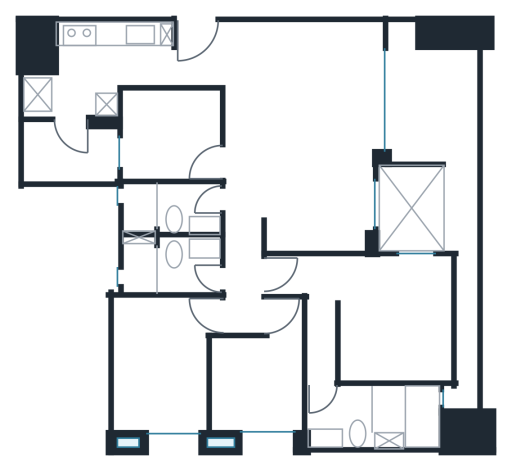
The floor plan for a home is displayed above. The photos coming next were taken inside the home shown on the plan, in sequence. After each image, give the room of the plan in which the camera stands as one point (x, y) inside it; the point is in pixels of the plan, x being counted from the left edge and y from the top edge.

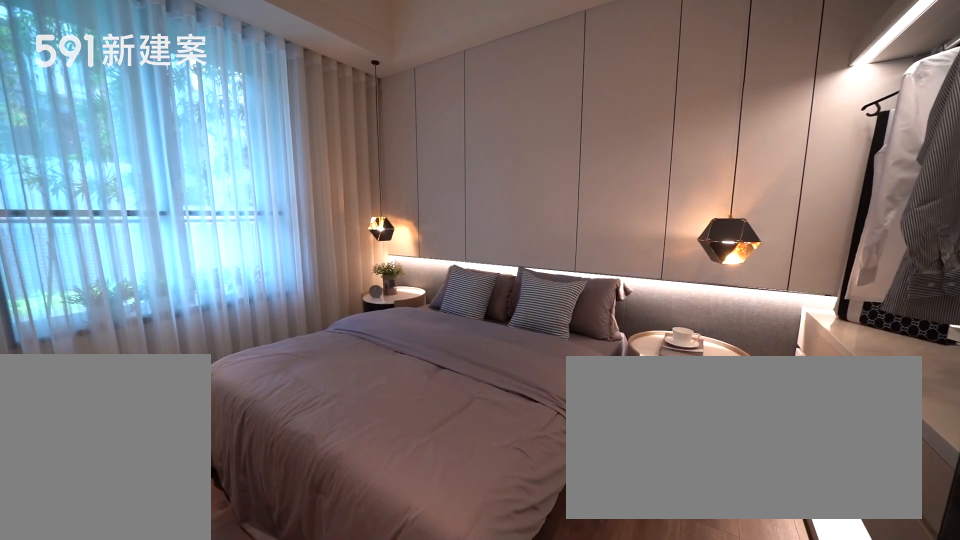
(158, 366)
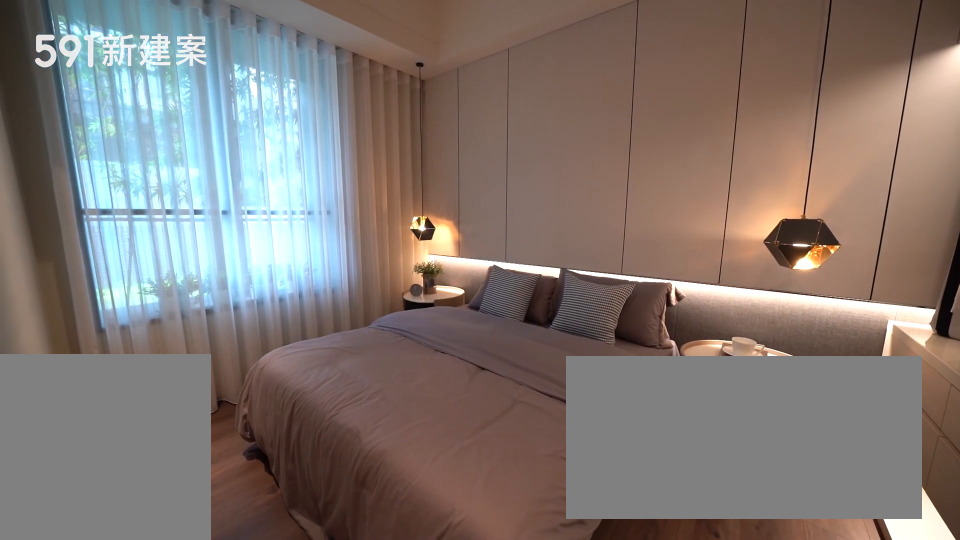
(158, 366)
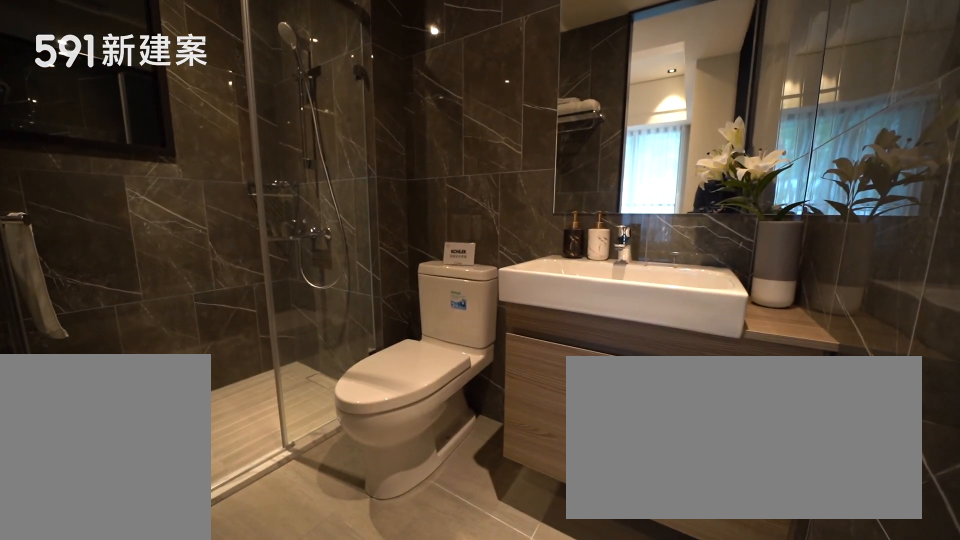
(165, 265)
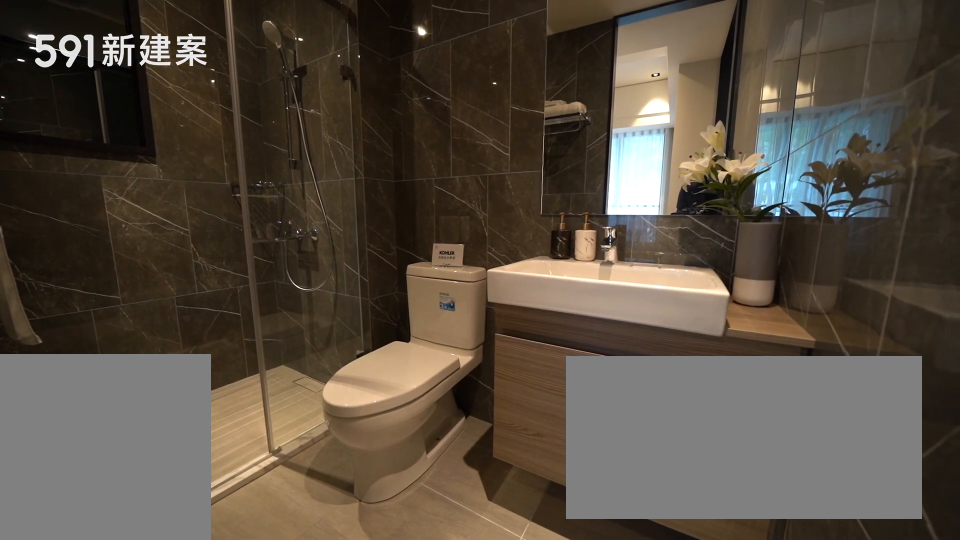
(165, 265)
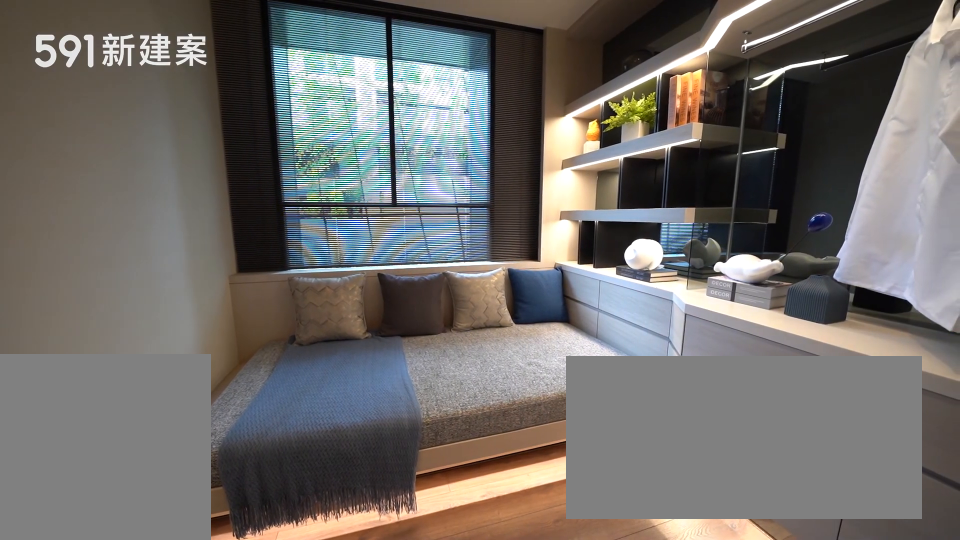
(259, 385)
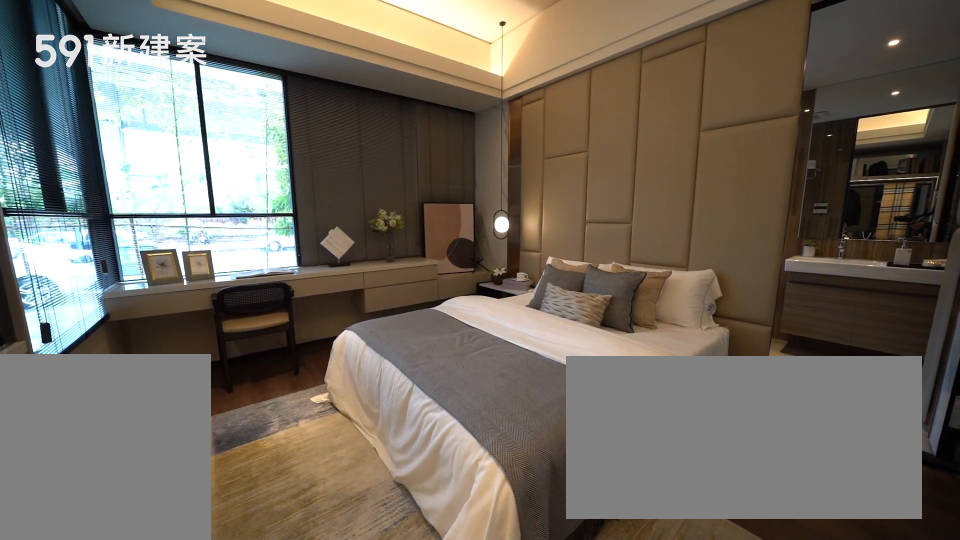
(375, 323)
